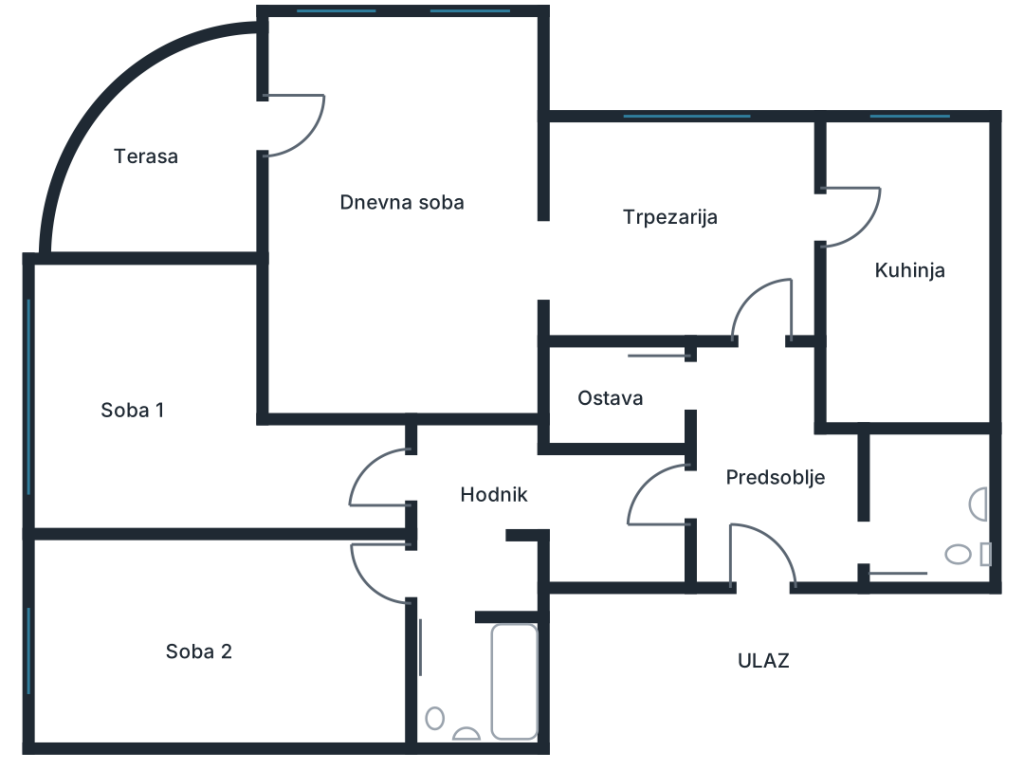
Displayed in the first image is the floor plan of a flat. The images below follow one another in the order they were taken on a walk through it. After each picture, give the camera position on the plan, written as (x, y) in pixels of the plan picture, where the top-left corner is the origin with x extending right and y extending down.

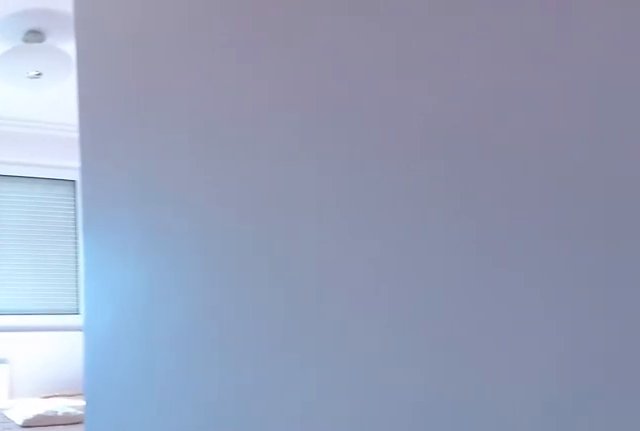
(403, 483)
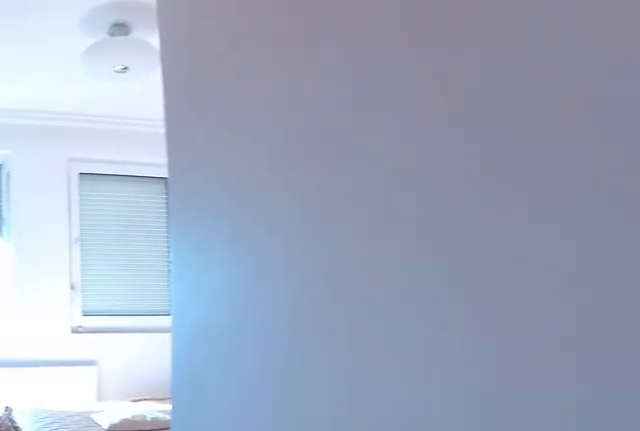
(392, 483)
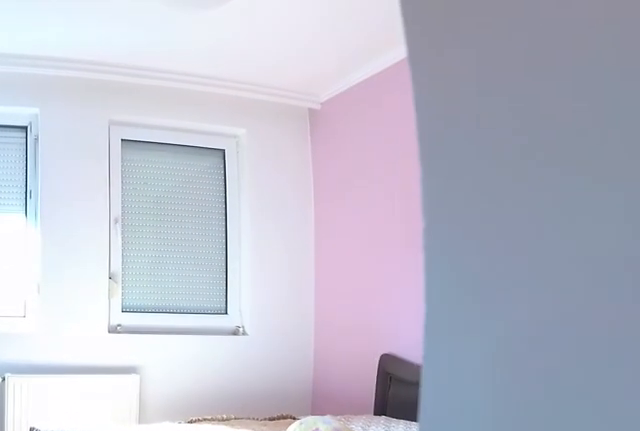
(327, 484)
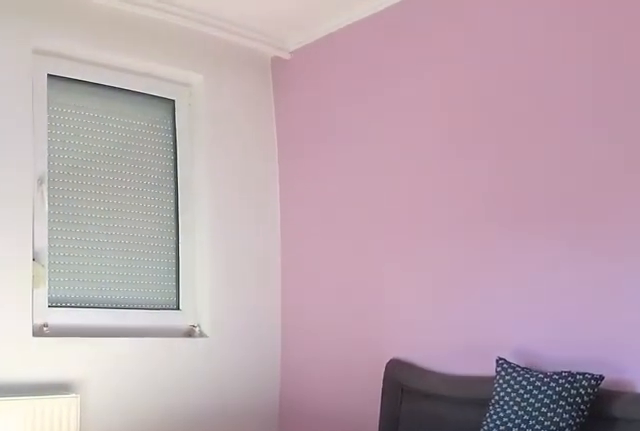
(250, 471)
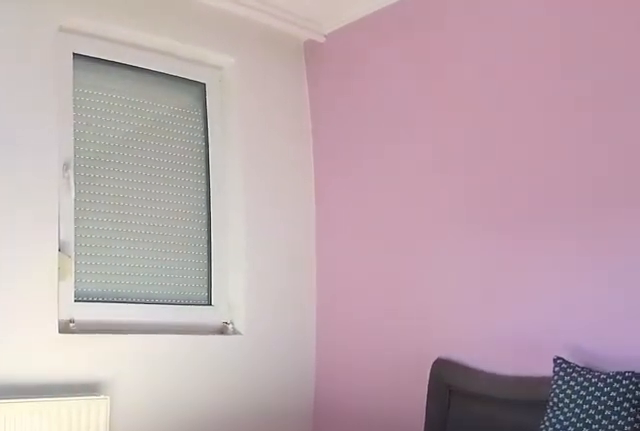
(241, 468)
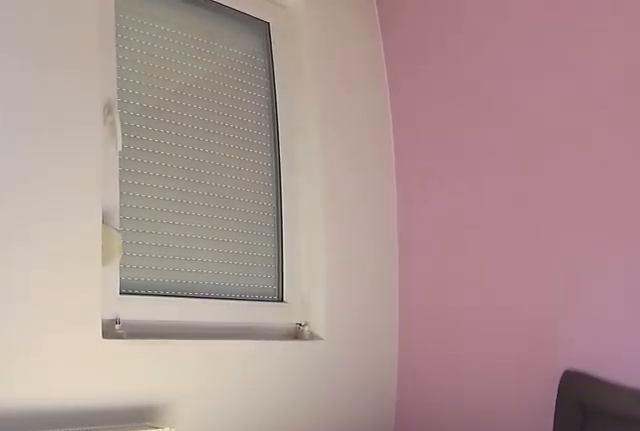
(173, 457)
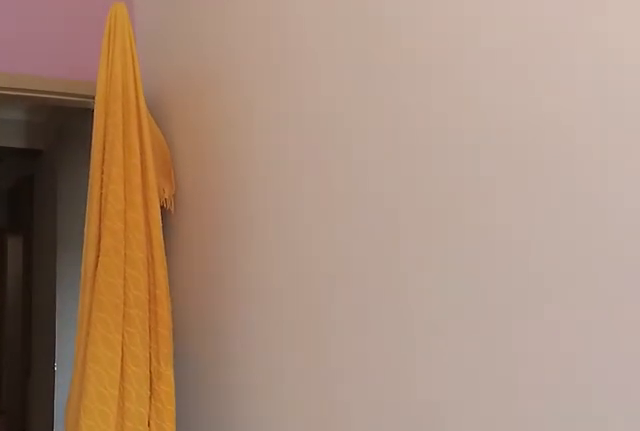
(213, 458)
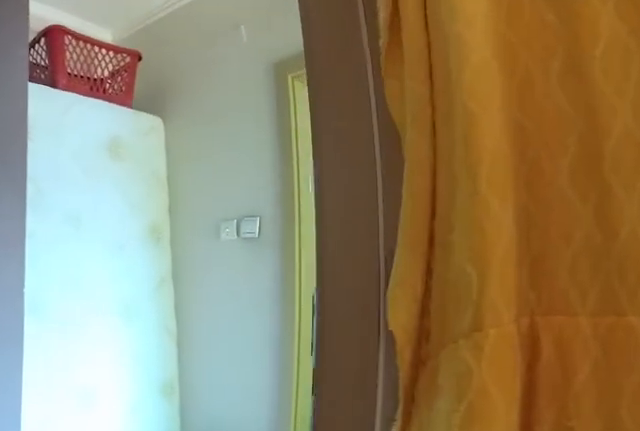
(321, 465)
